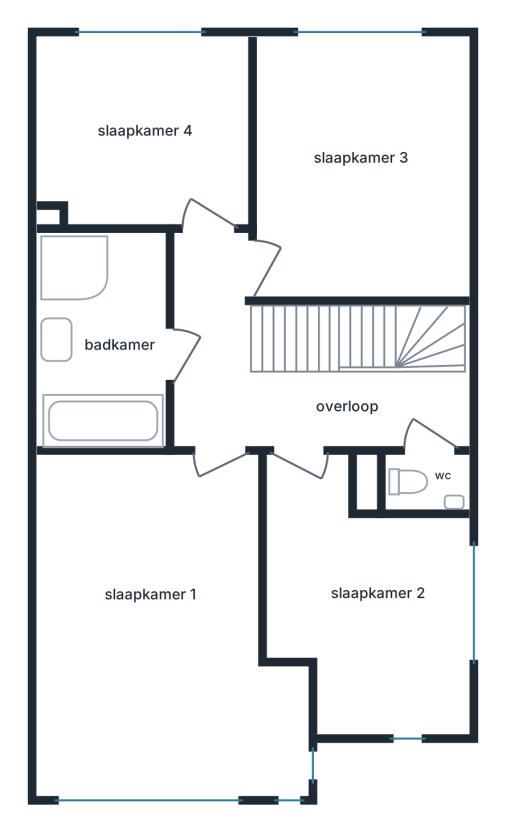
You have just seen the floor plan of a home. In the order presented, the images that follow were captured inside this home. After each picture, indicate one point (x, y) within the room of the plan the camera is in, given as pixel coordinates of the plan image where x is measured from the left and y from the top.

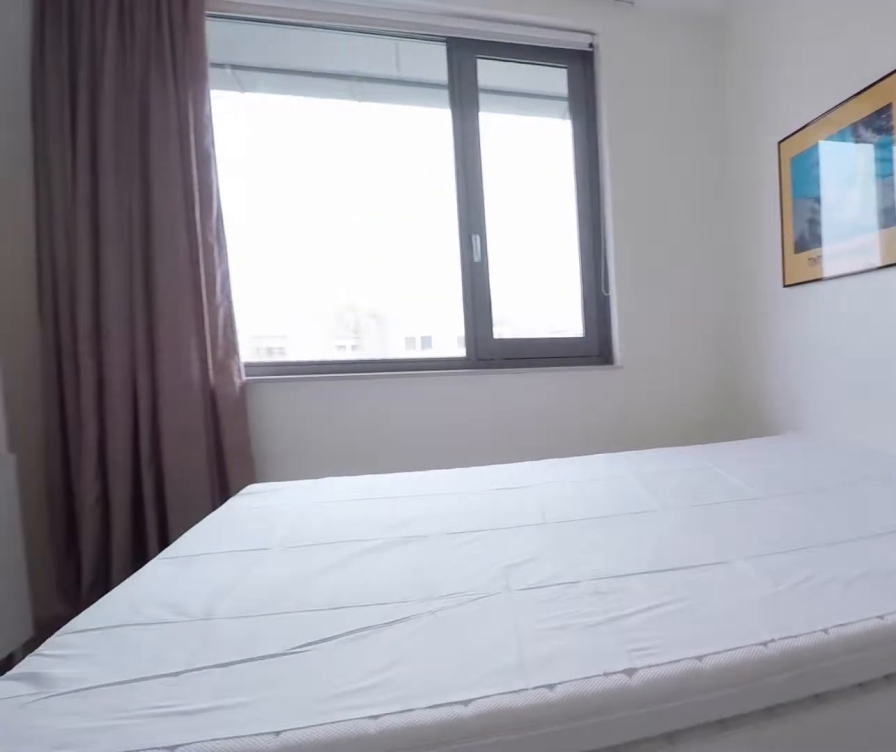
(360, 108)
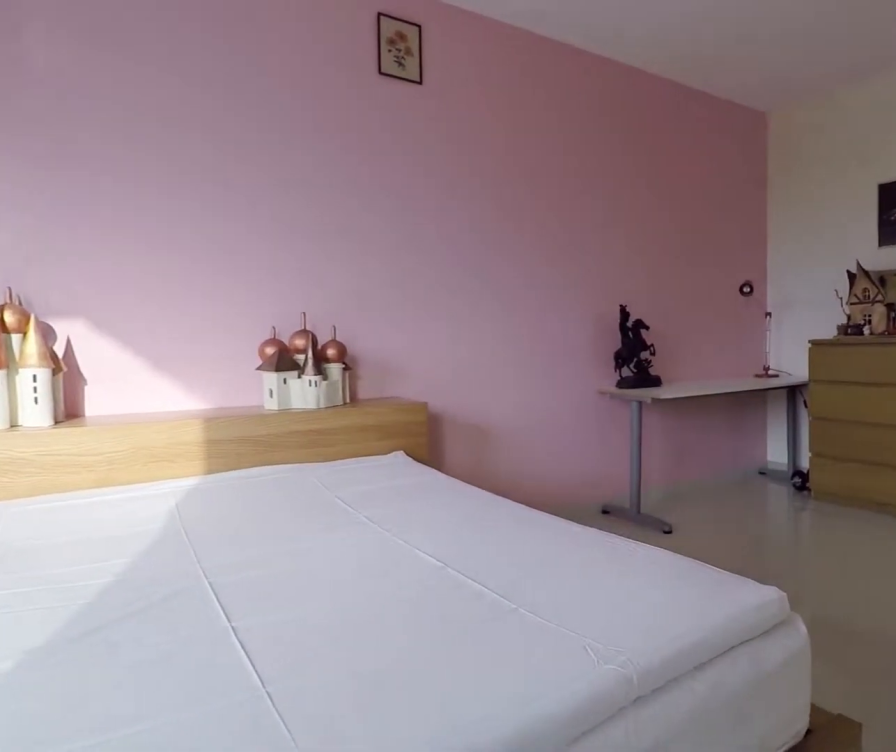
(174, 668)
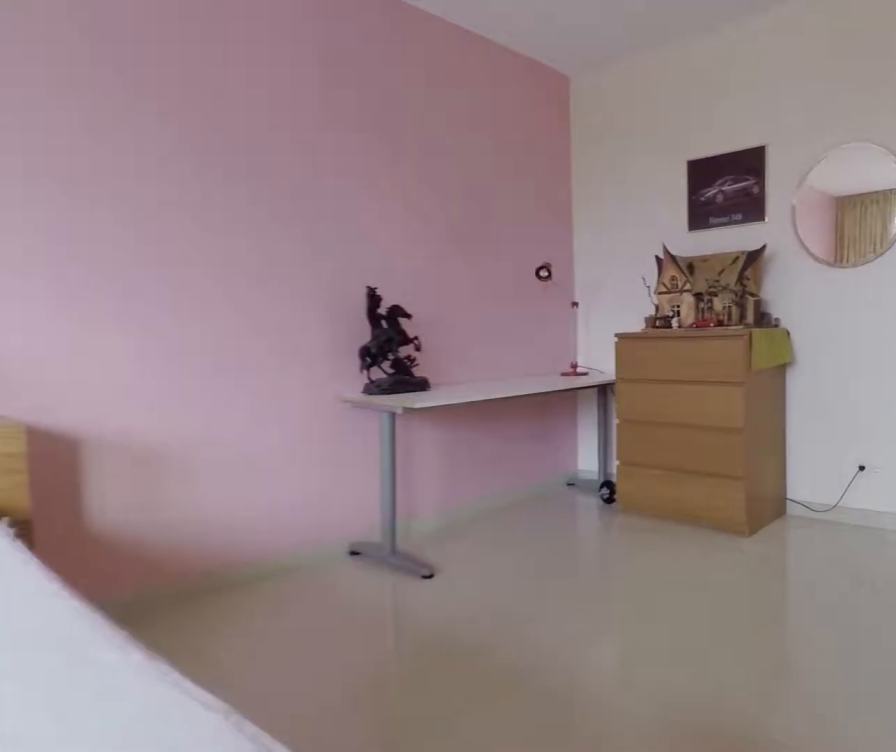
(174, 668)
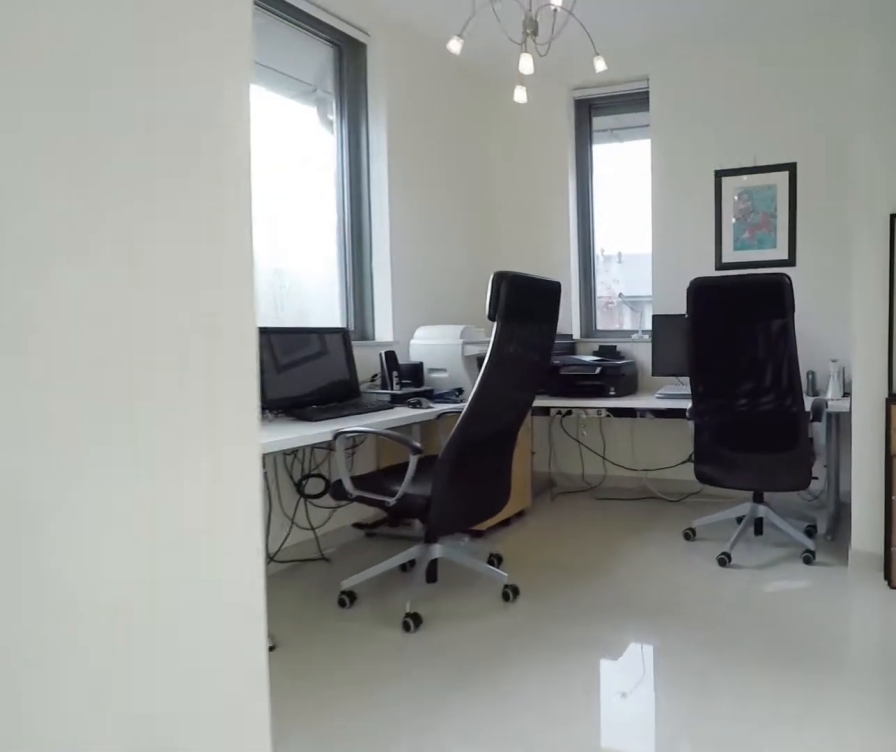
(368, 606)
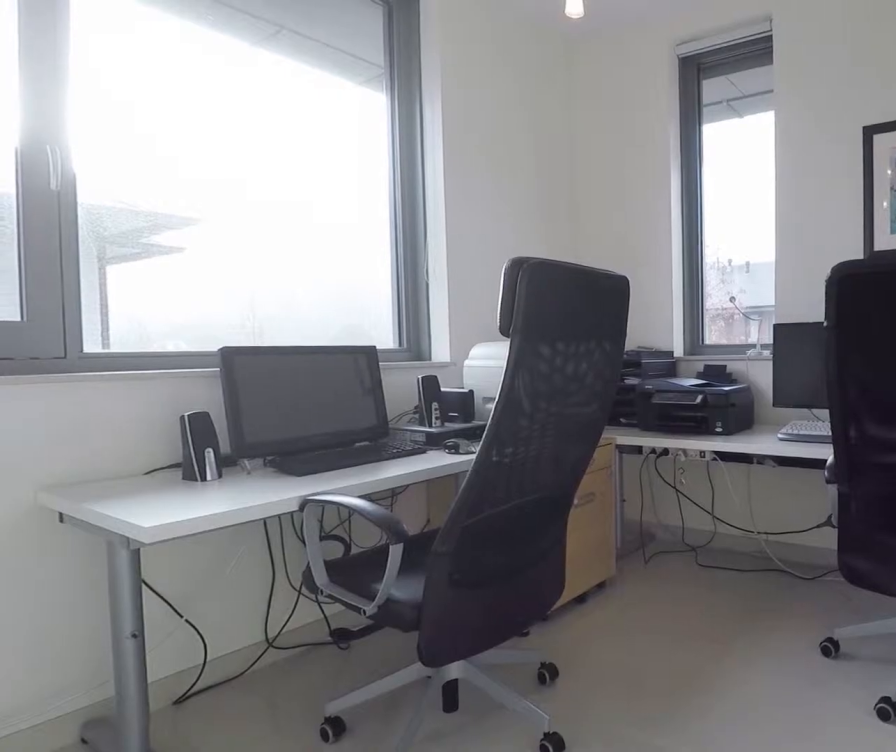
(368, 606)
